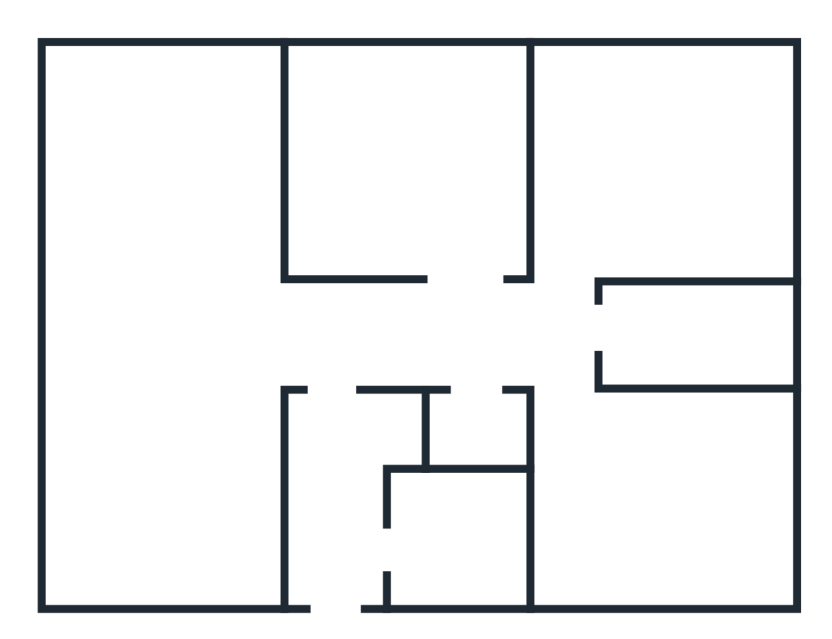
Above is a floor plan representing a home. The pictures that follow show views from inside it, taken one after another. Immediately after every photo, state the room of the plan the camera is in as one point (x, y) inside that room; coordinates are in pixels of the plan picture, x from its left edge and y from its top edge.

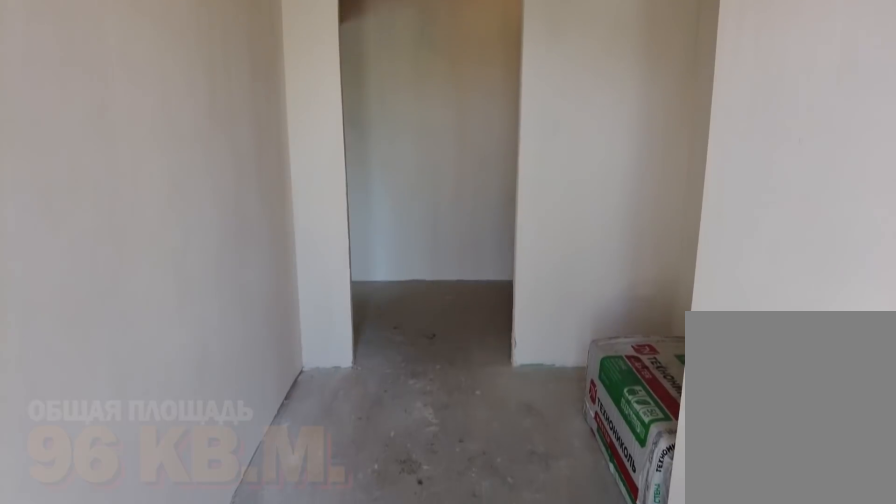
(337, 583)
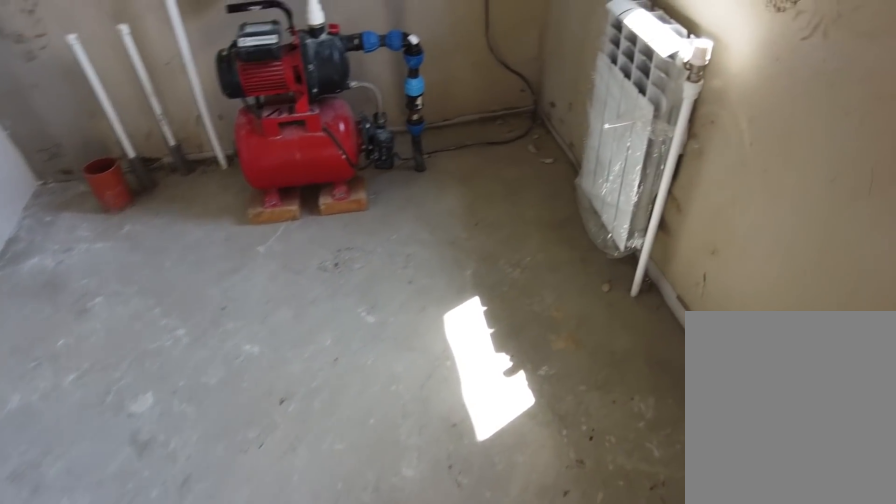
(428, 575)
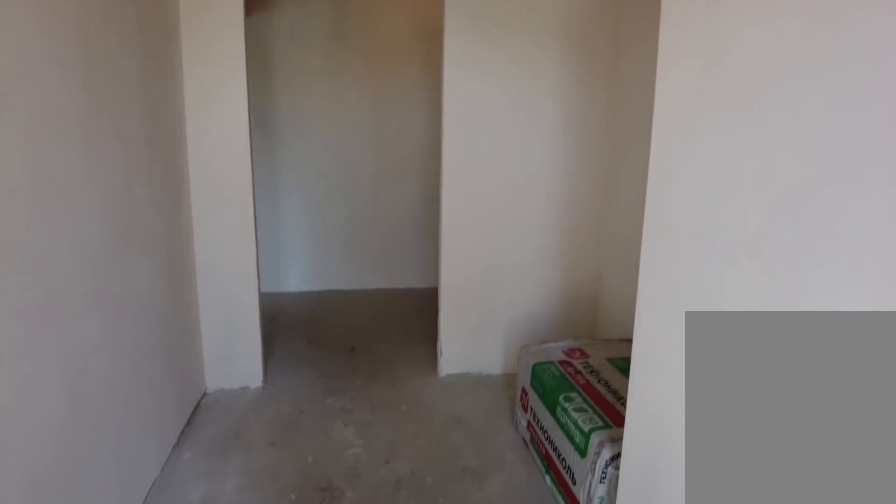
(351, 568)
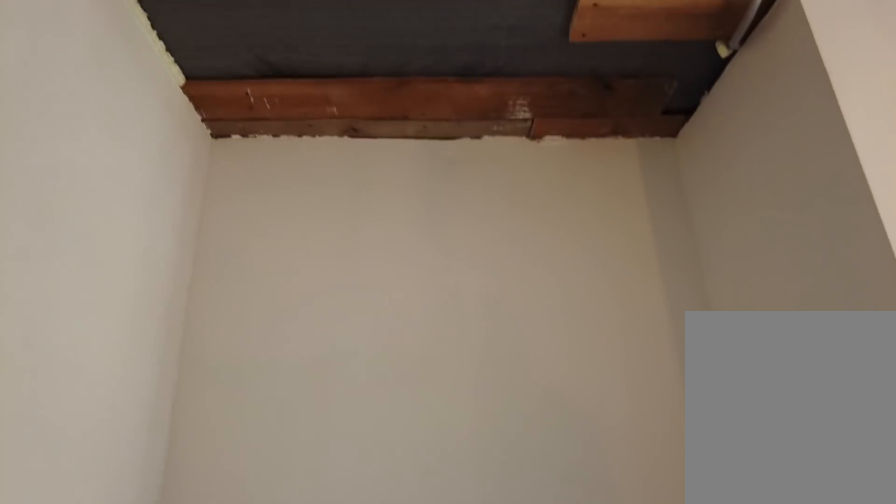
(329, 455)
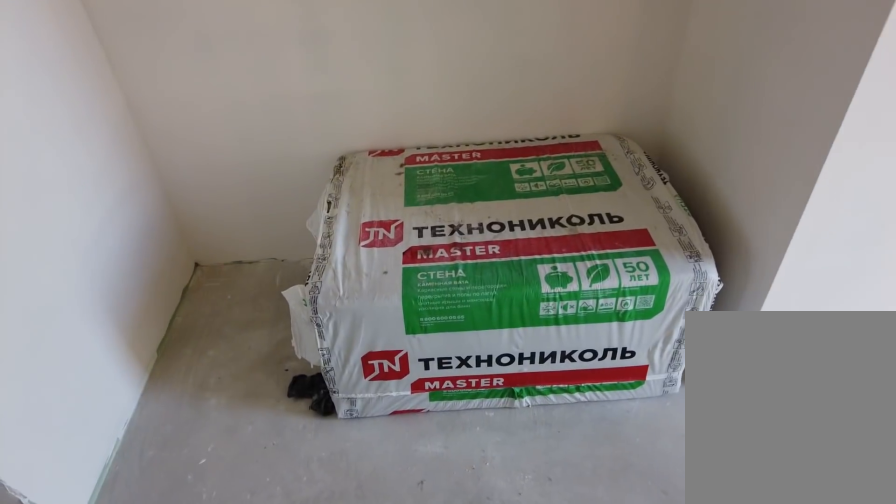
(329, 455)
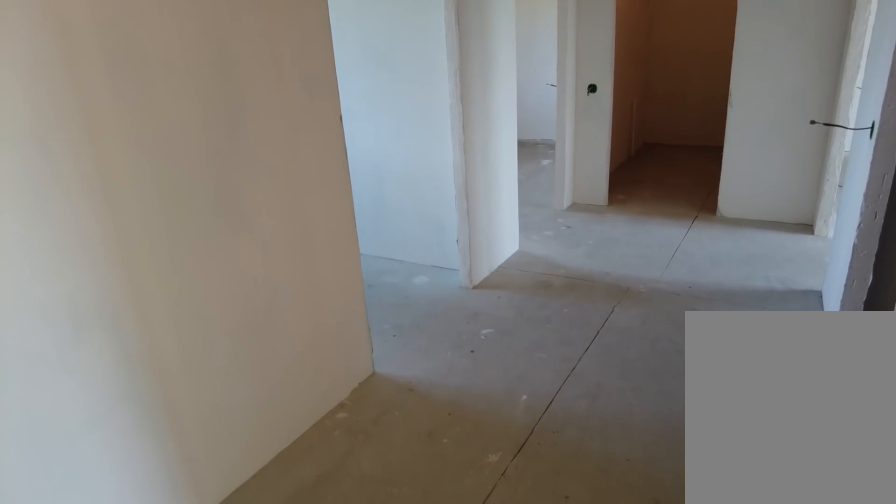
(336, 362)
